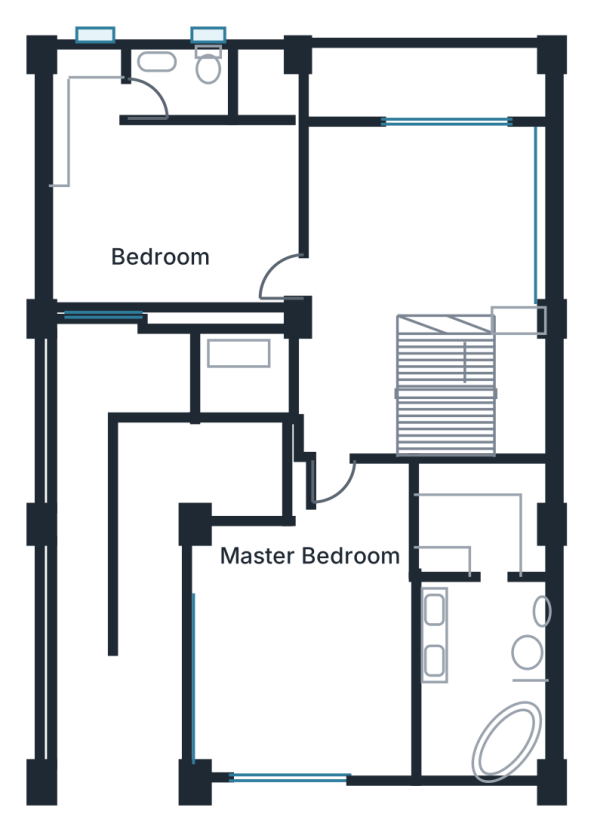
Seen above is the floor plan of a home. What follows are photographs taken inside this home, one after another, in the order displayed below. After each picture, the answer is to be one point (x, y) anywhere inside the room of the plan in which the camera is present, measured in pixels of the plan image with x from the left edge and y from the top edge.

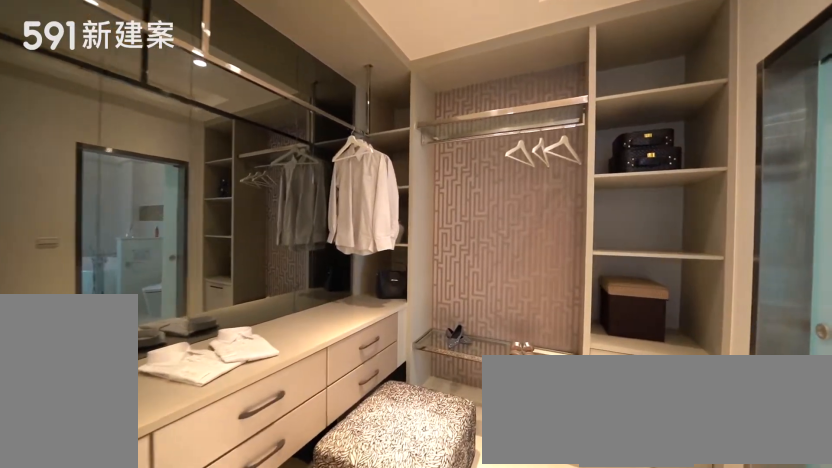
(493, 524)
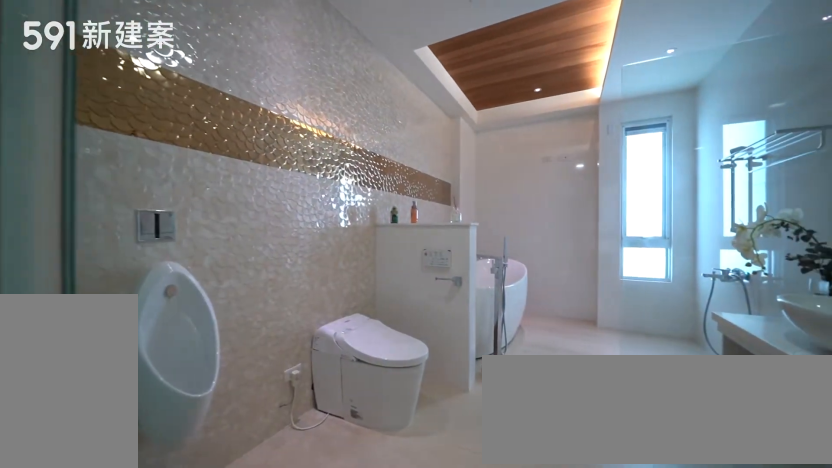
(489, 700)
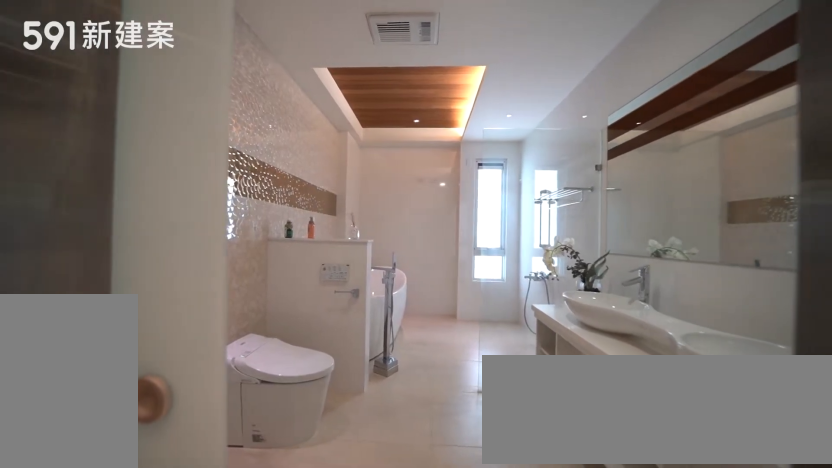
(489, 700)
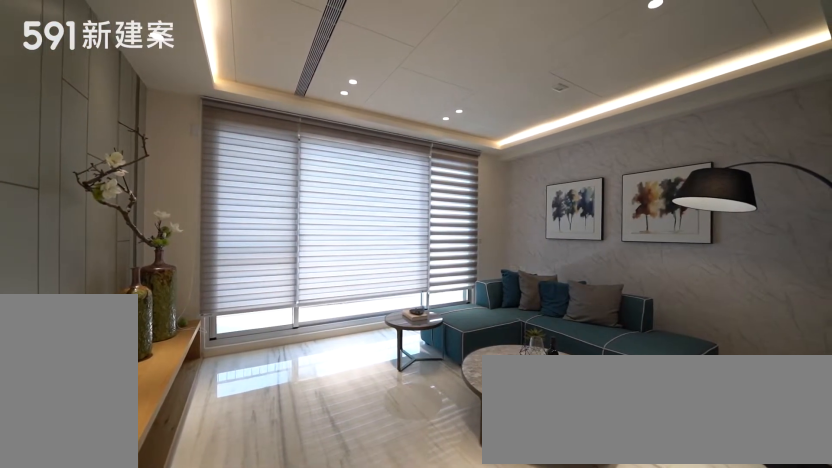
(432, 224)
